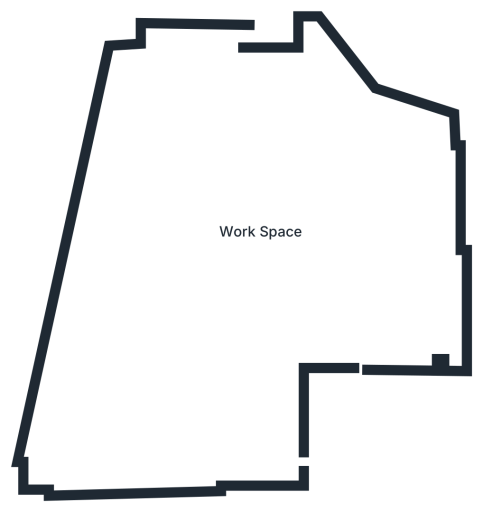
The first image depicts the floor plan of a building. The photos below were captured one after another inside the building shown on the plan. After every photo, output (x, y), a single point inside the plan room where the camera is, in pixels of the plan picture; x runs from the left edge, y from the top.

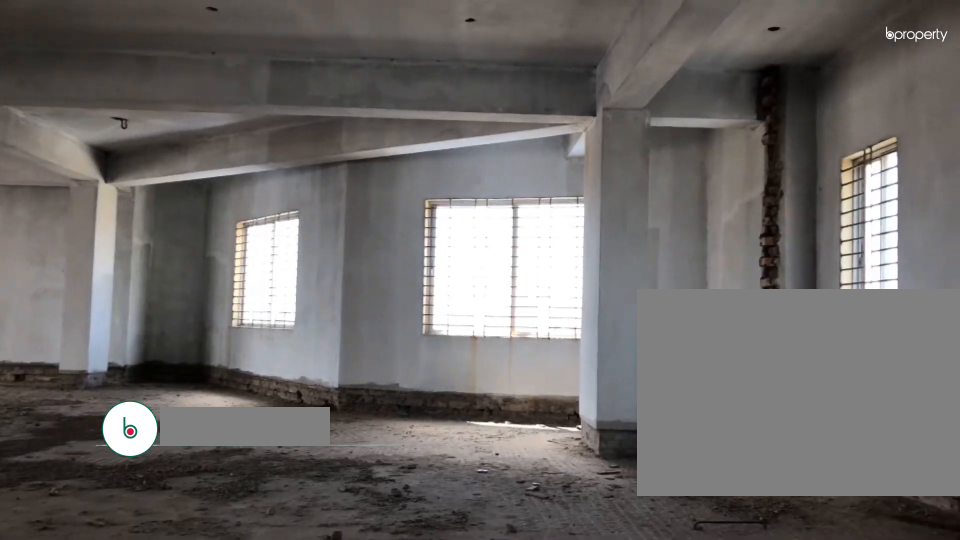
(343, 282)
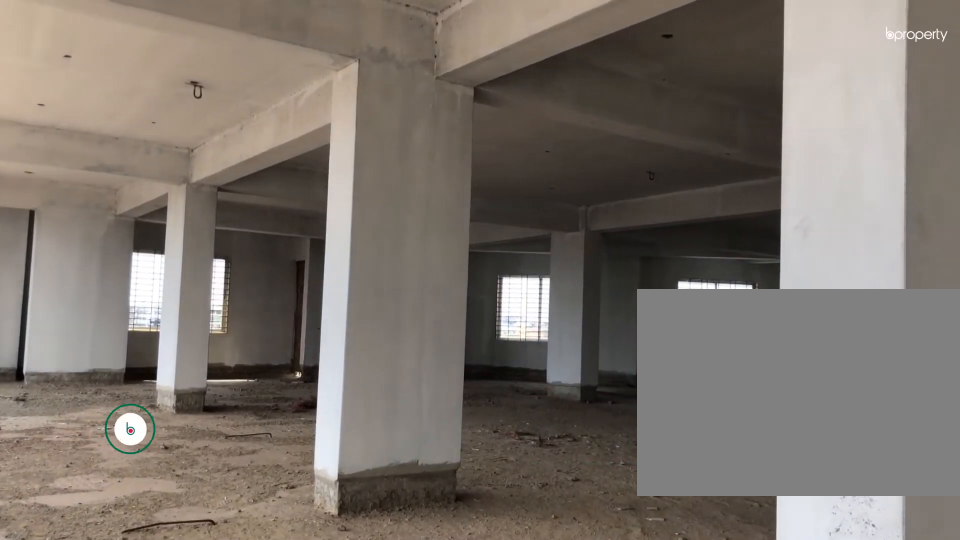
(249, 247)
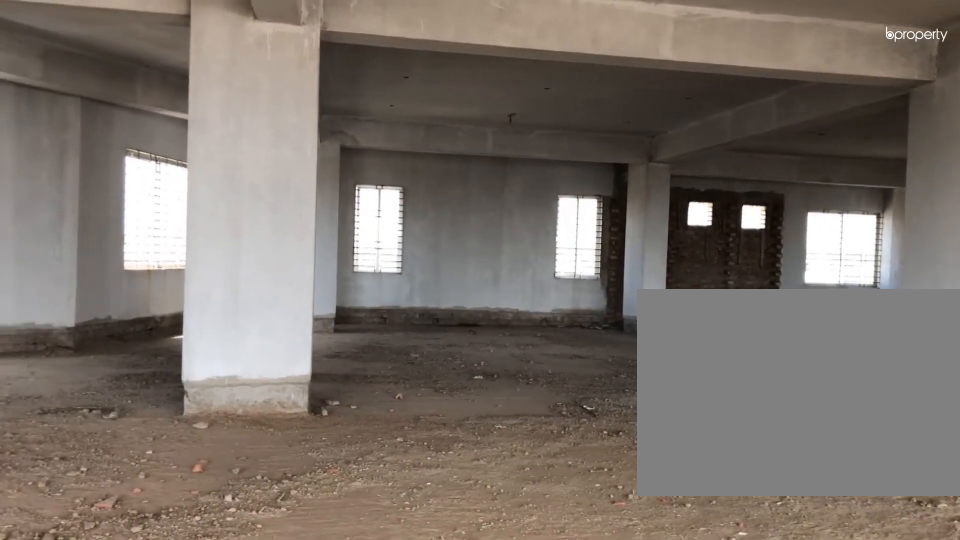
(249, 247)
